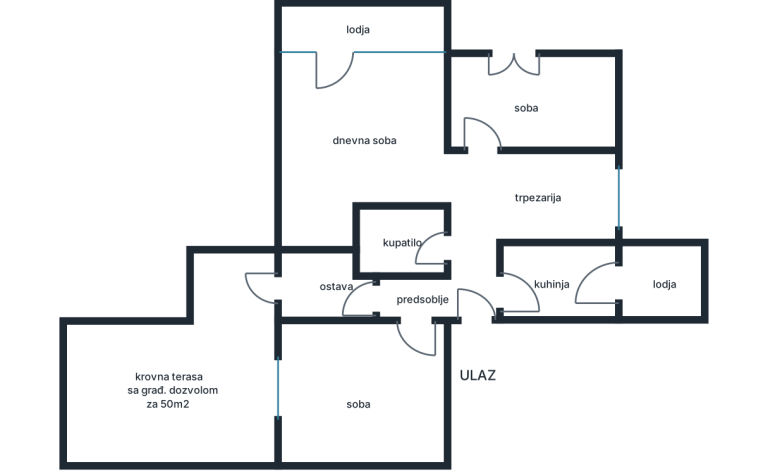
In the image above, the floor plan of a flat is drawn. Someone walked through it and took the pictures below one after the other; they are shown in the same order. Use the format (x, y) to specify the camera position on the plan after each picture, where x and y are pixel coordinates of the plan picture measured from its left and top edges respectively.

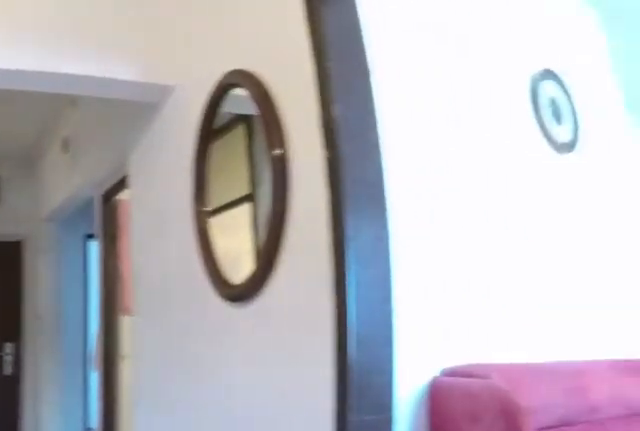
(467, 151)
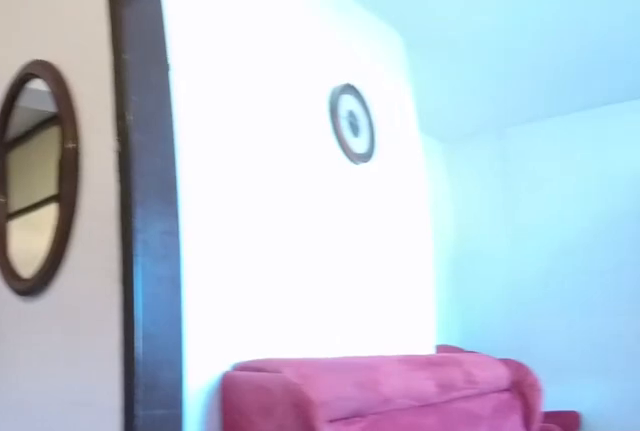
(466, 156)
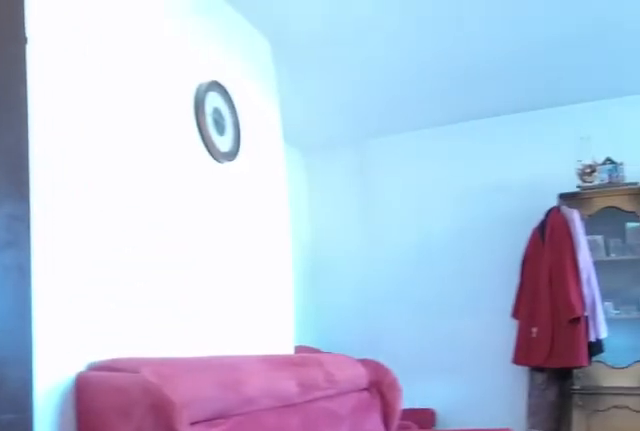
(464, 160)
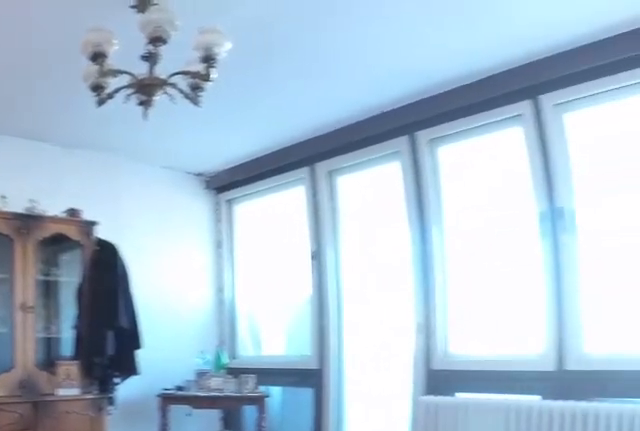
(446, 185)
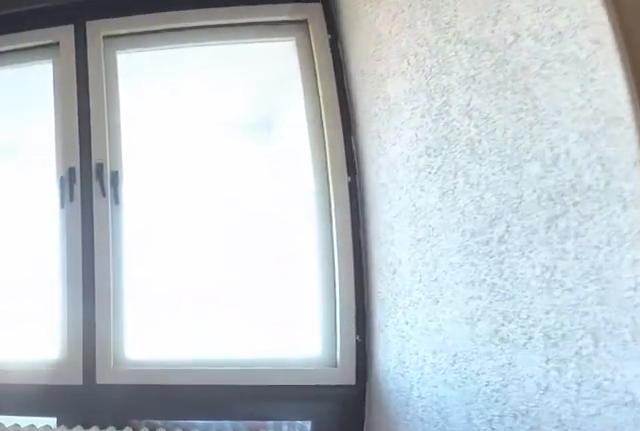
(425, 153)
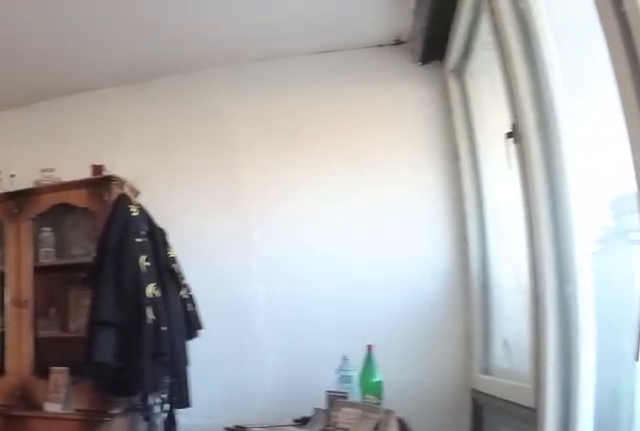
(432, 70)
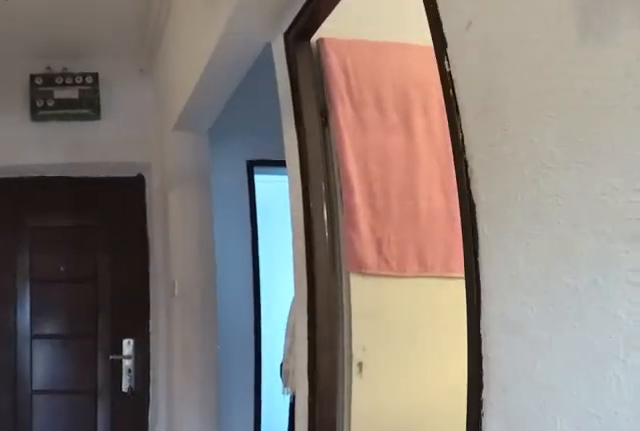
(477, 203)
